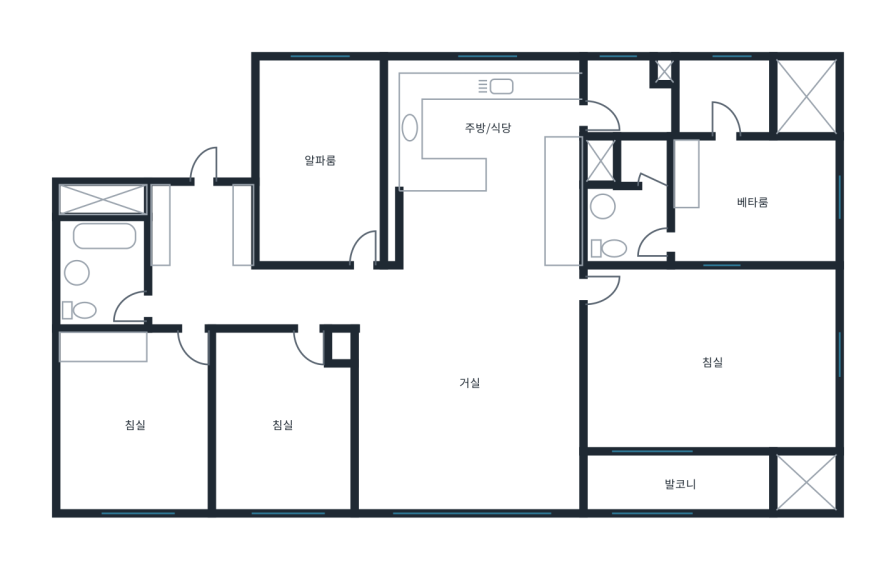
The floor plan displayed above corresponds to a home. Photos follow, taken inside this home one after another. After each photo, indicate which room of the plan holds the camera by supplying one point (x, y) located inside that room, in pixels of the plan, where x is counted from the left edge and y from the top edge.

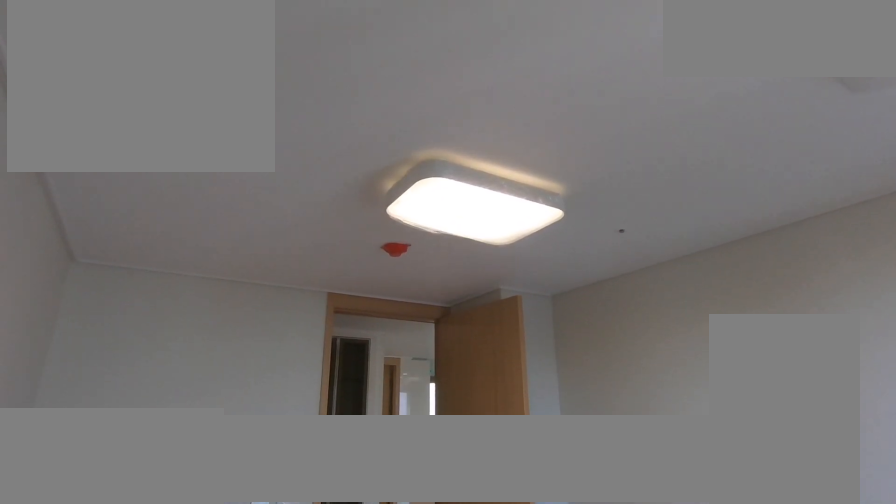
(281, 420)
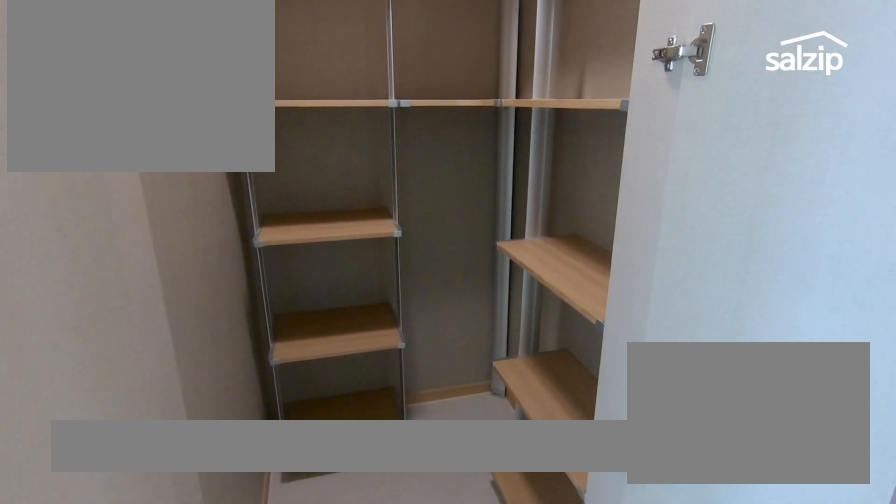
(321, 163)
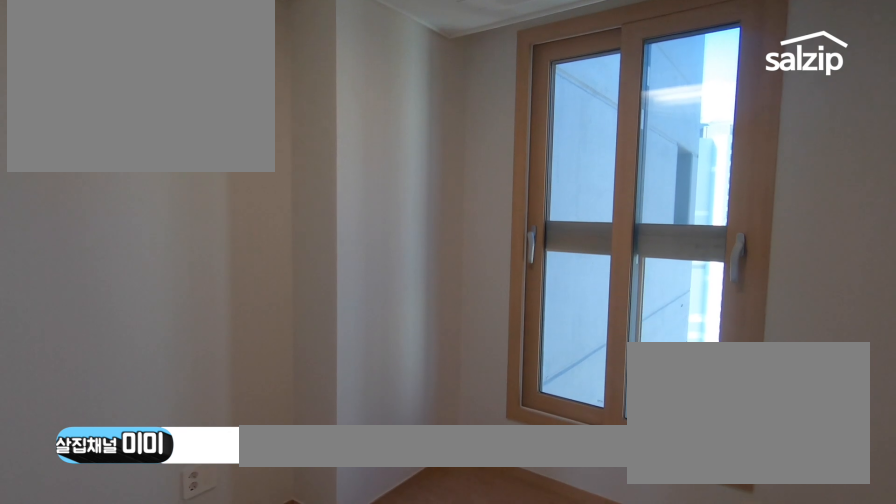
(321, 163)
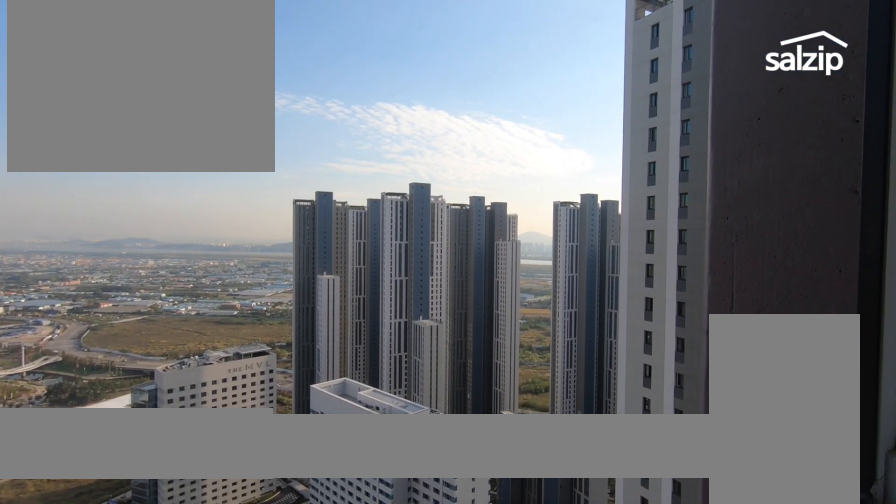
(472, 400)
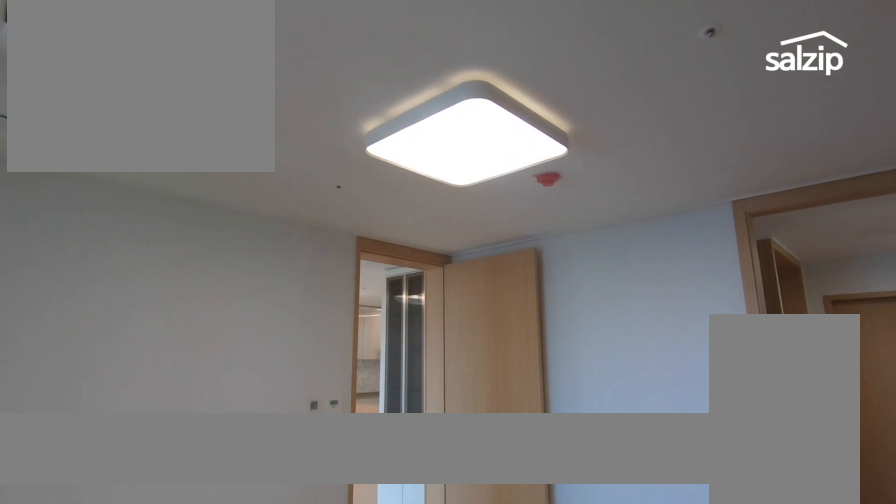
(710, 361)
